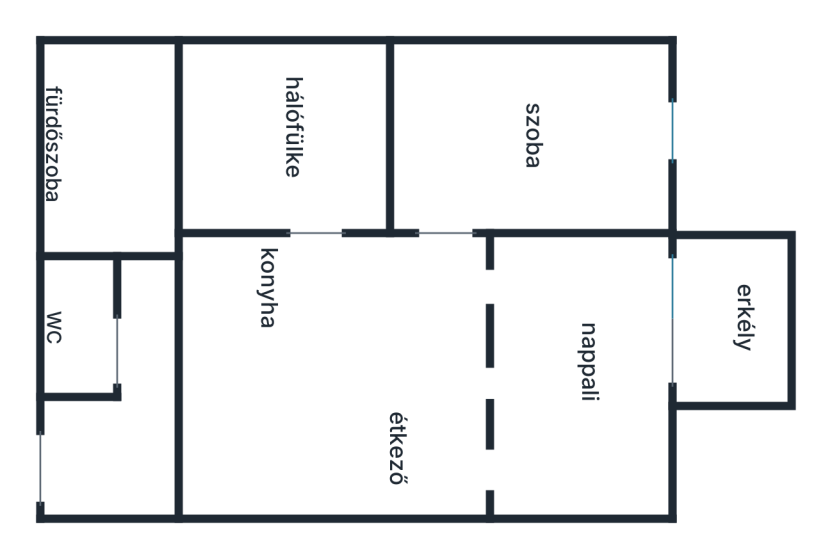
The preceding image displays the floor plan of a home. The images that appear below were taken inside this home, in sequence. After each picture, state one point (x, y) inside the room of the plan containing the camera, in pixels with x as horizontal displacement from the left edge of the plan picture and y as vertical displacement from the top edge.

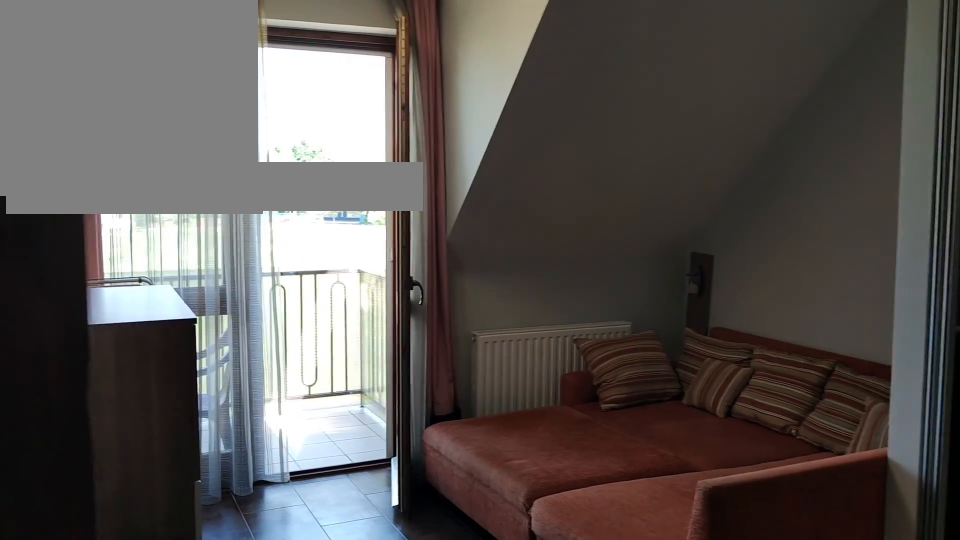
(592, 386)
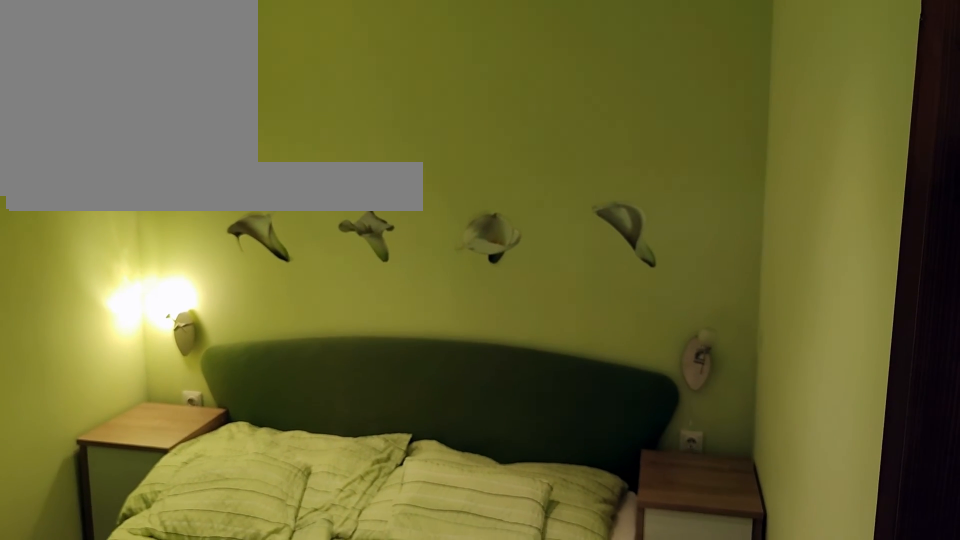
(273, 124)
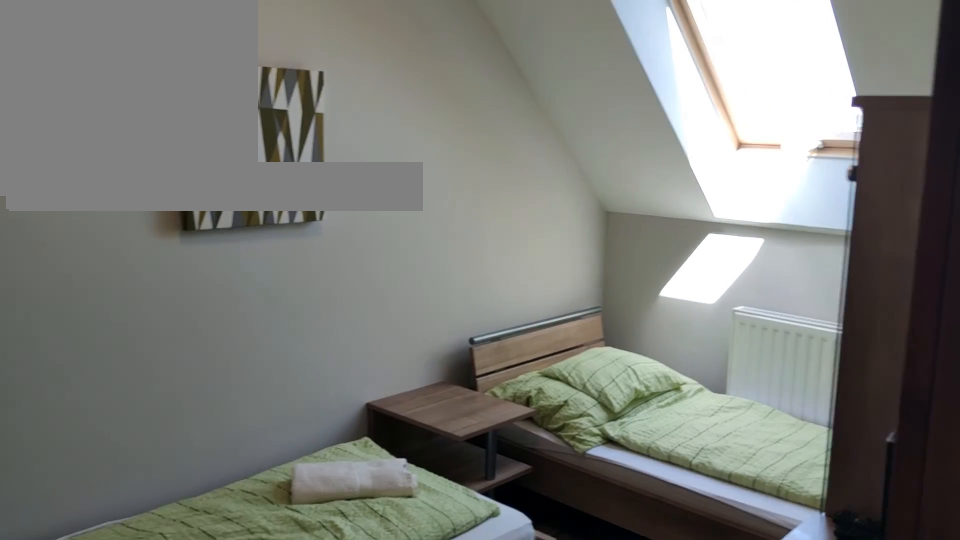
(533, 124)
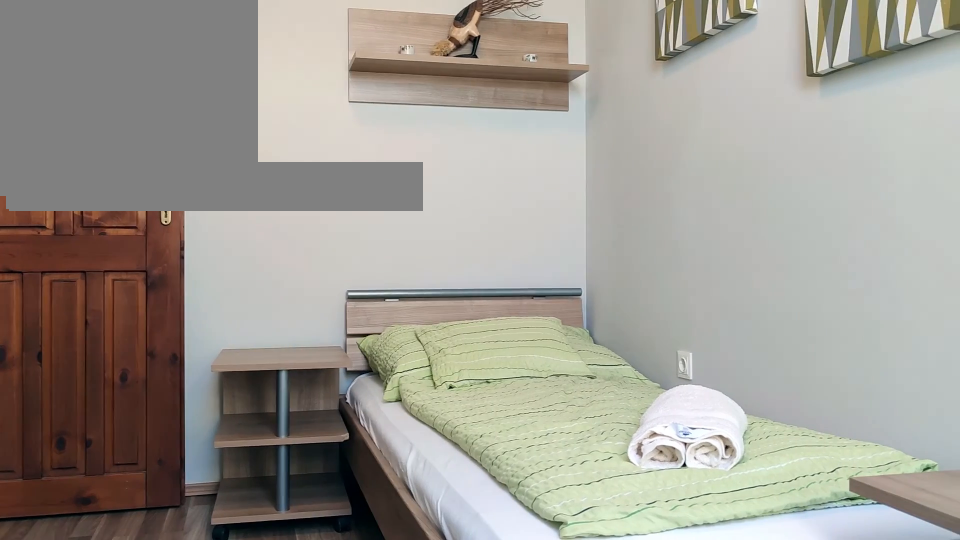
(533, 123)
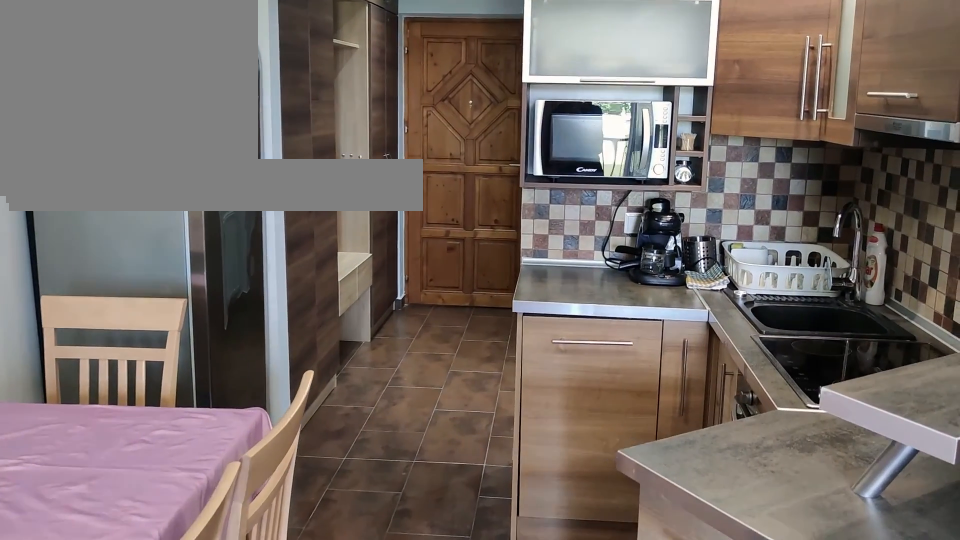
(326, 387)
